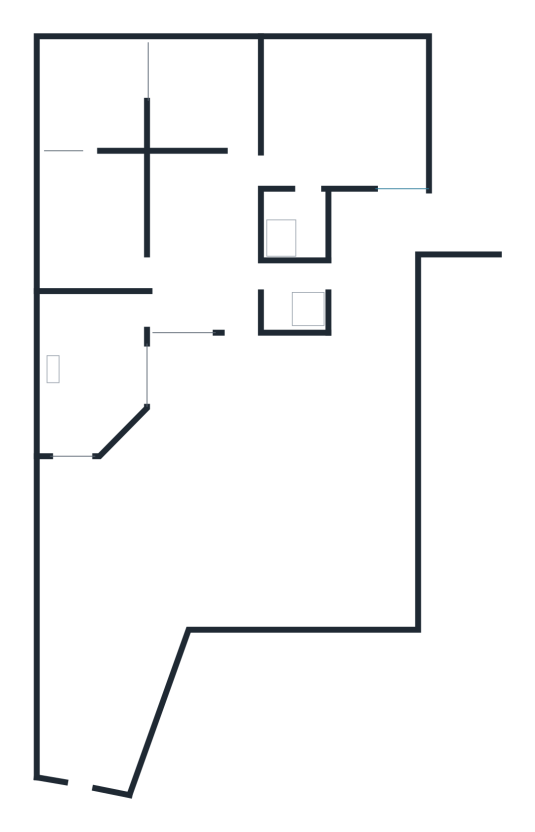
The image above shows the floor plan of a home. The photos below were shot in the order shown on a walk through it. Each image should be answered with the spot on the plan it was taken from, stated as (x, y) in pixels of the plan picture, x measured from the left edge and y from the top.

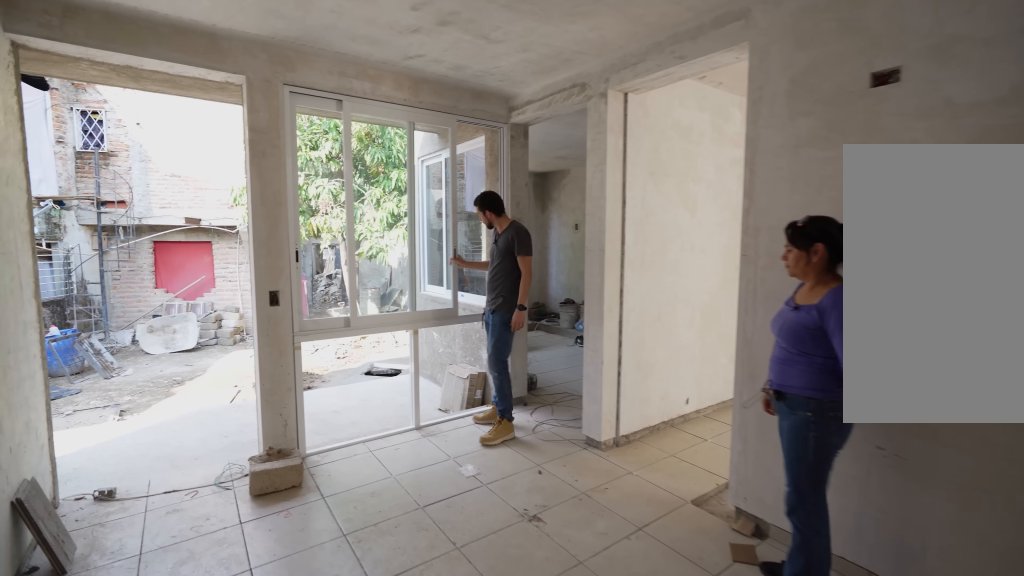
(220, 177)
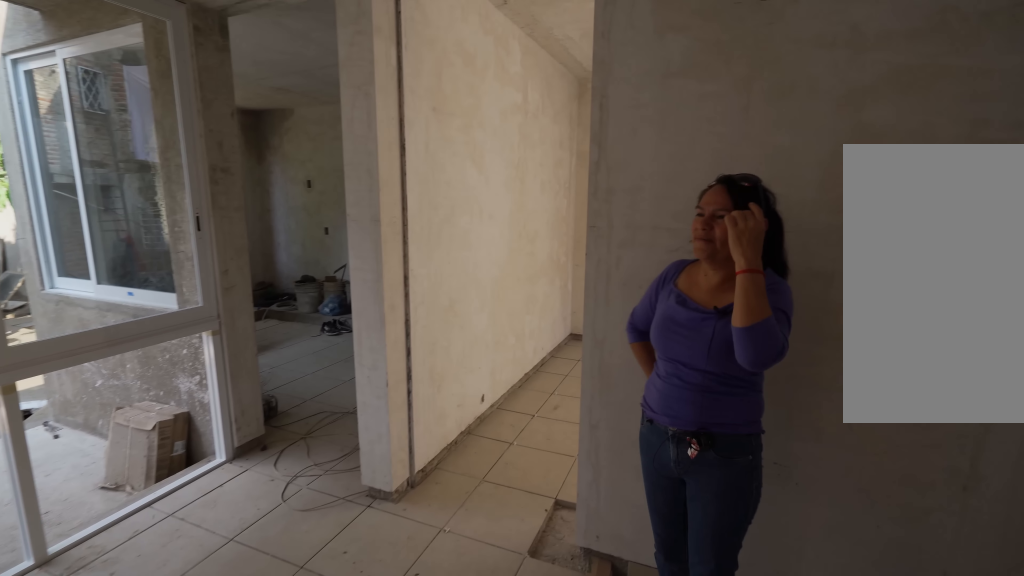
(199, 296)
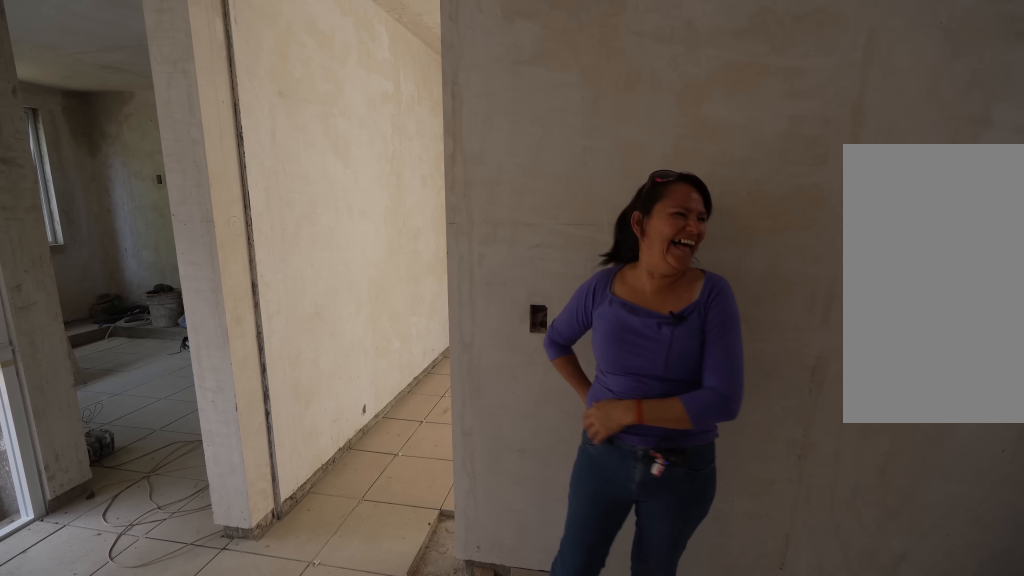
(206, 258)
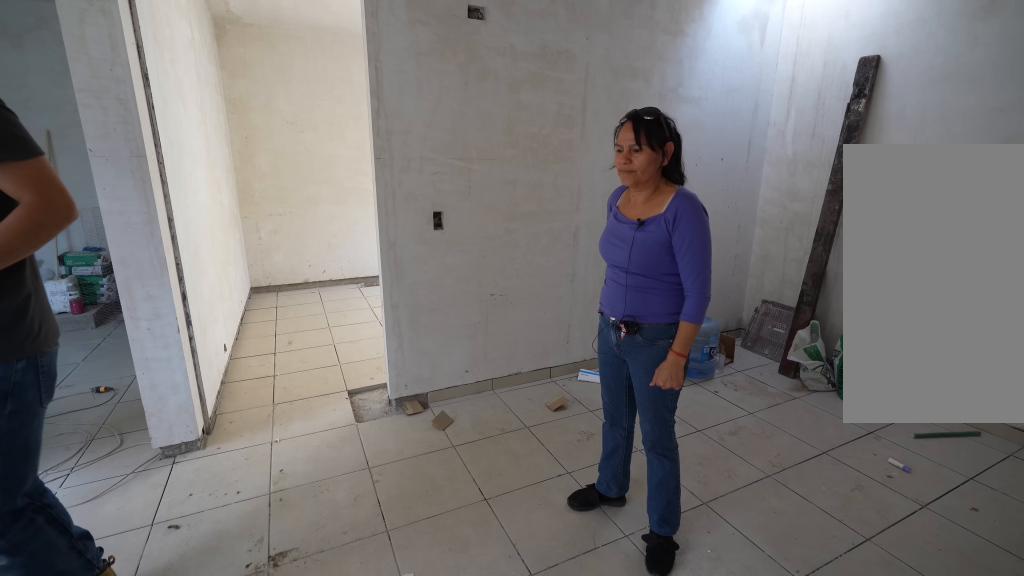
(210, 258)
